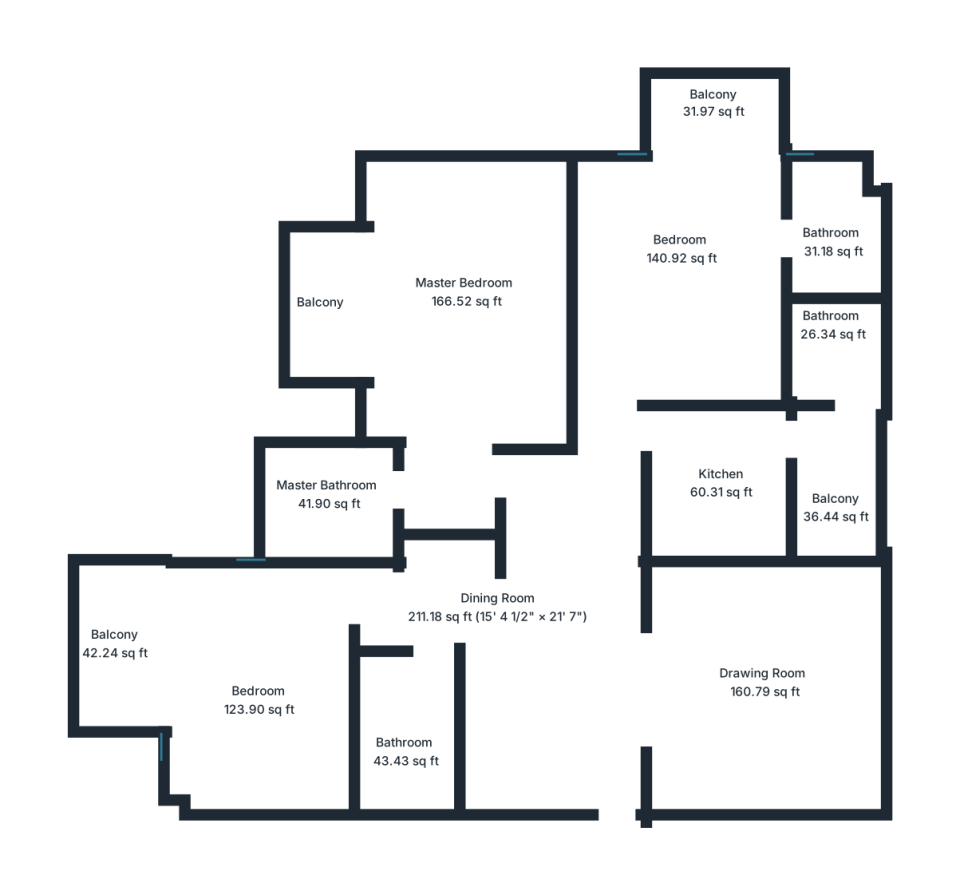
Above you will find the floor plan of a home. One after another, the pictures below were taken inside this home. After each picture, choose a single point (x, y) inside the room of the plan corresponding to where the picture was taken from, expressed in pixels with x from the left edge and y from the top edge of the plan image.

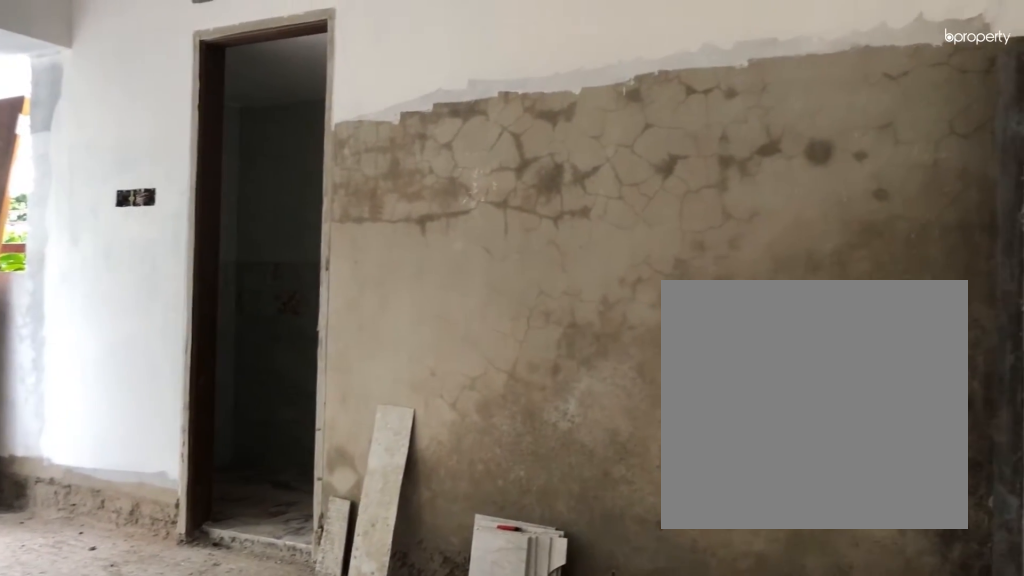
(681, 250)
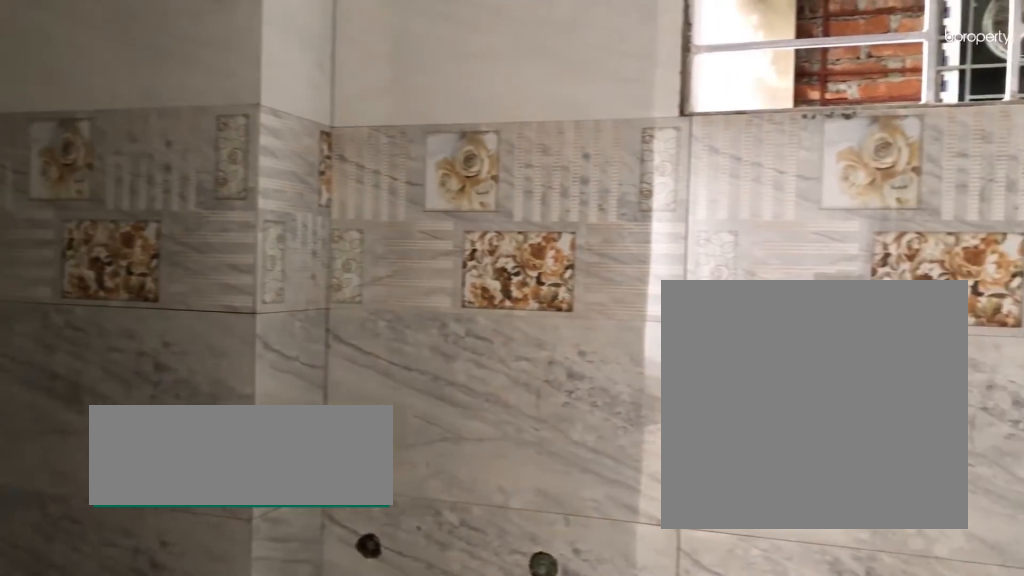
(831, 240)
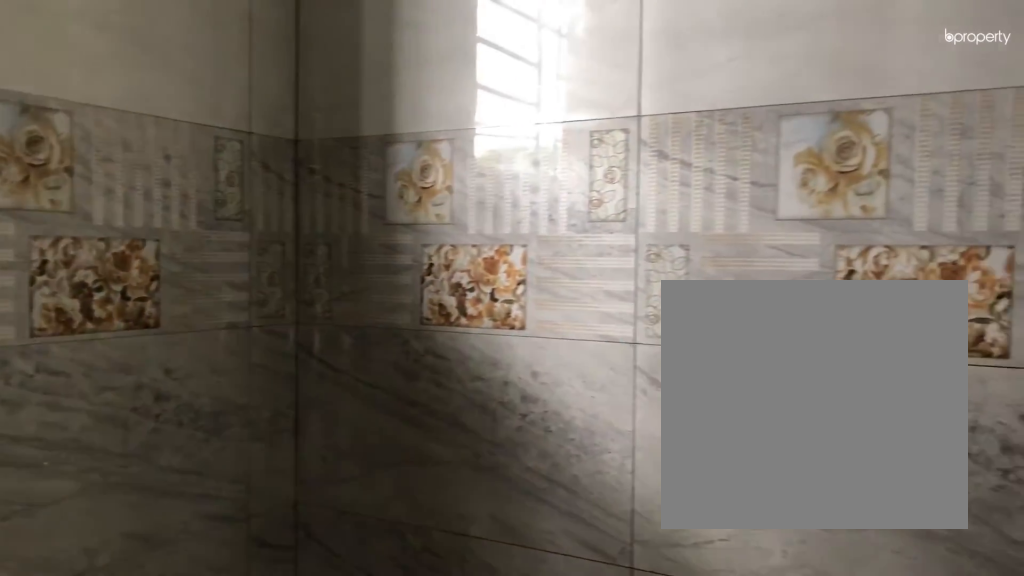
(831, 240)
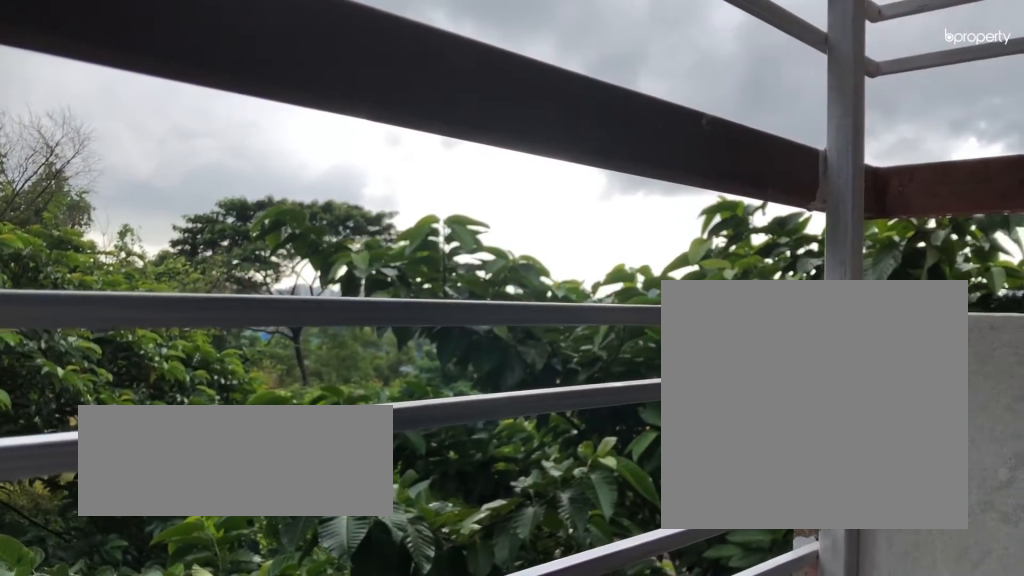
(717, 112)
